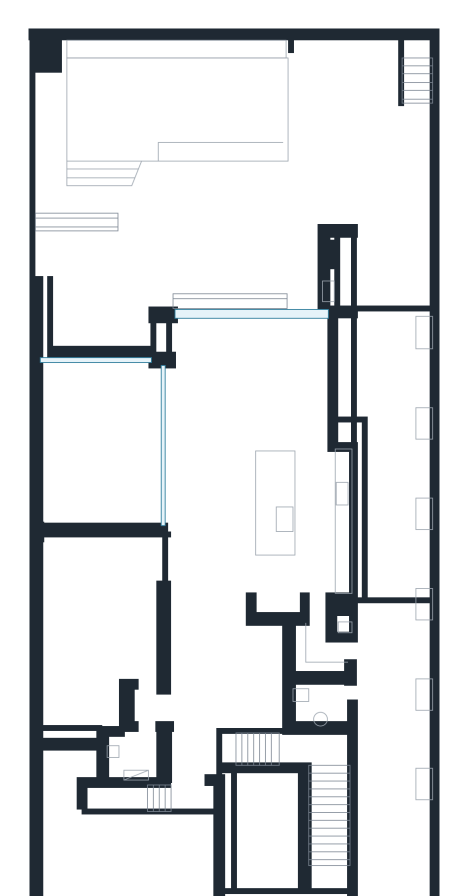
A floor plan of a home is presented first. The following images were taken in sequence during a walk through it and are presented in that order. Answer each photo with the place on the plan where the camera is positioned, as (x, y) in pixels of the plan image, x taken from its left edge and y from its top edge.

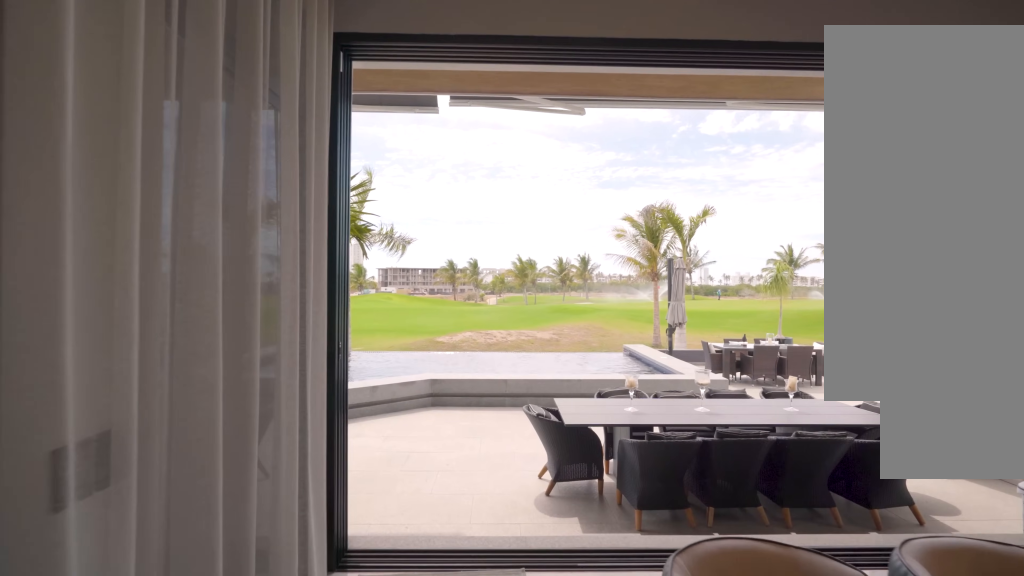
(205, 331)
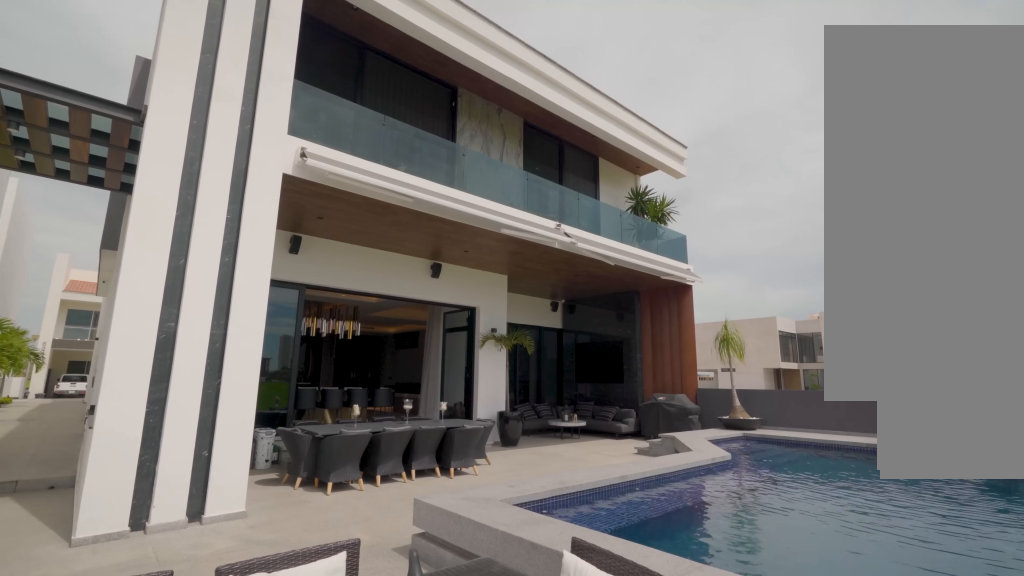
(370, 117)
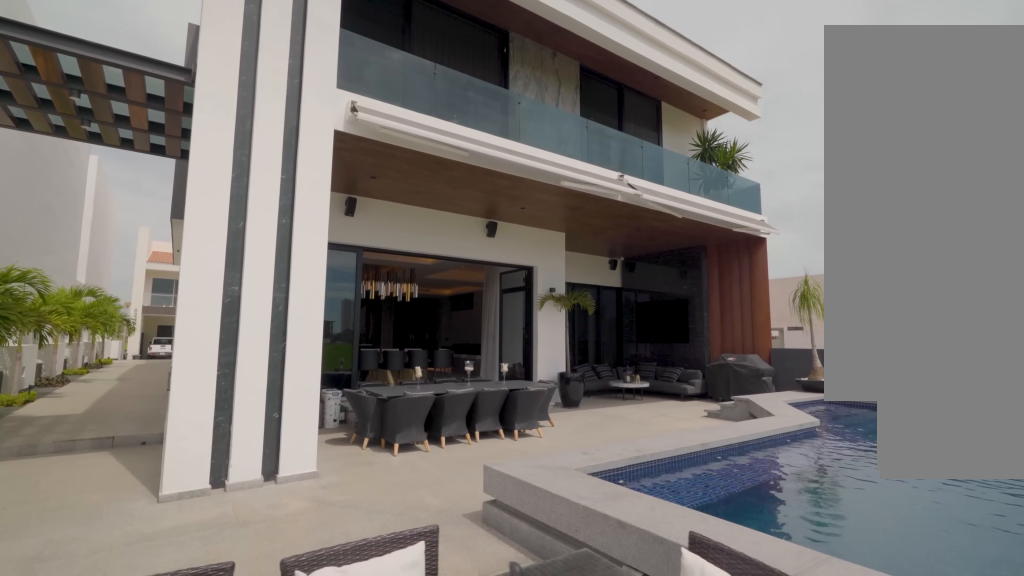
(340, 117)
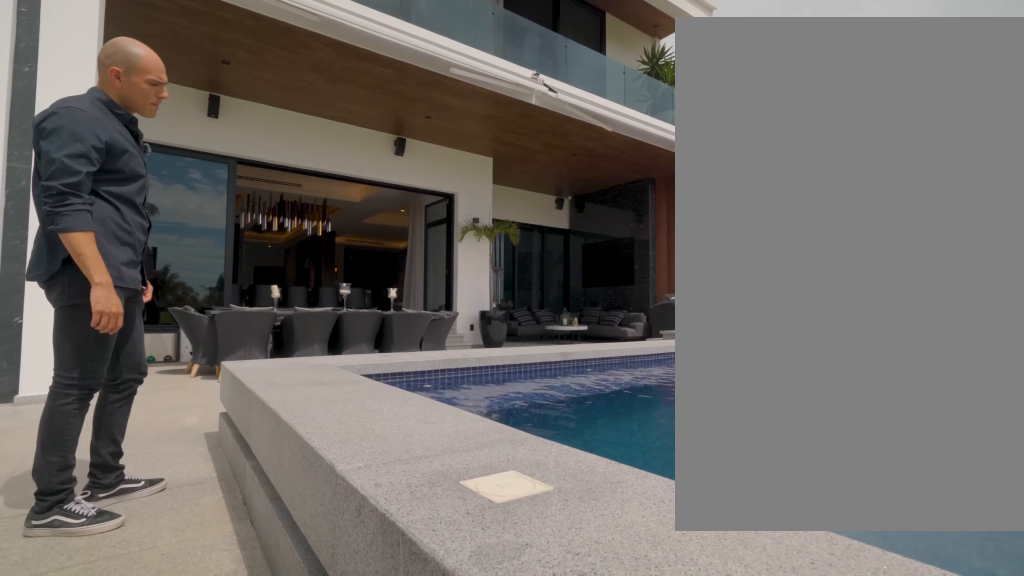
(323, 114)
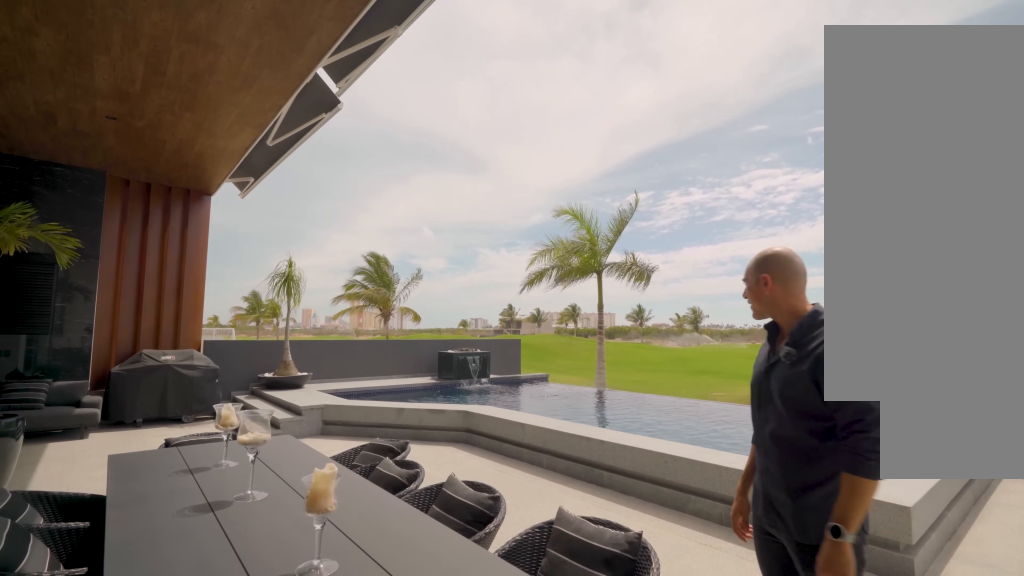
(294, 277)
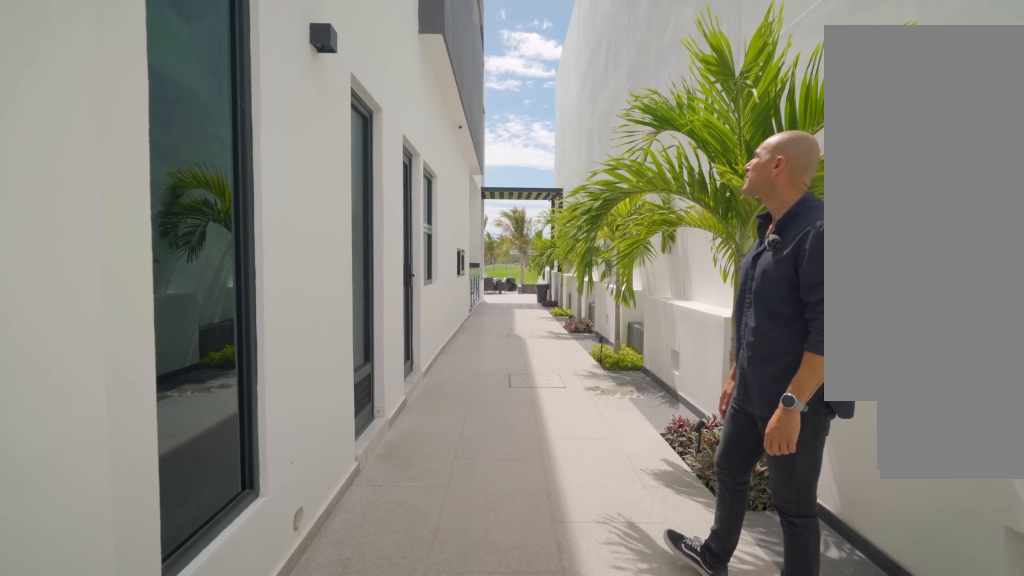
(387, 821)
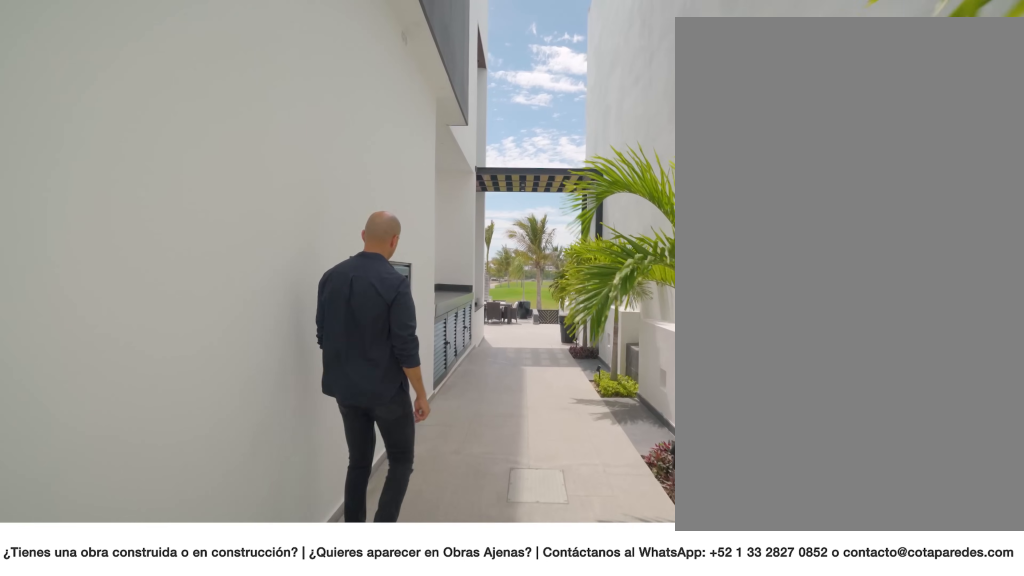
(395, 649)
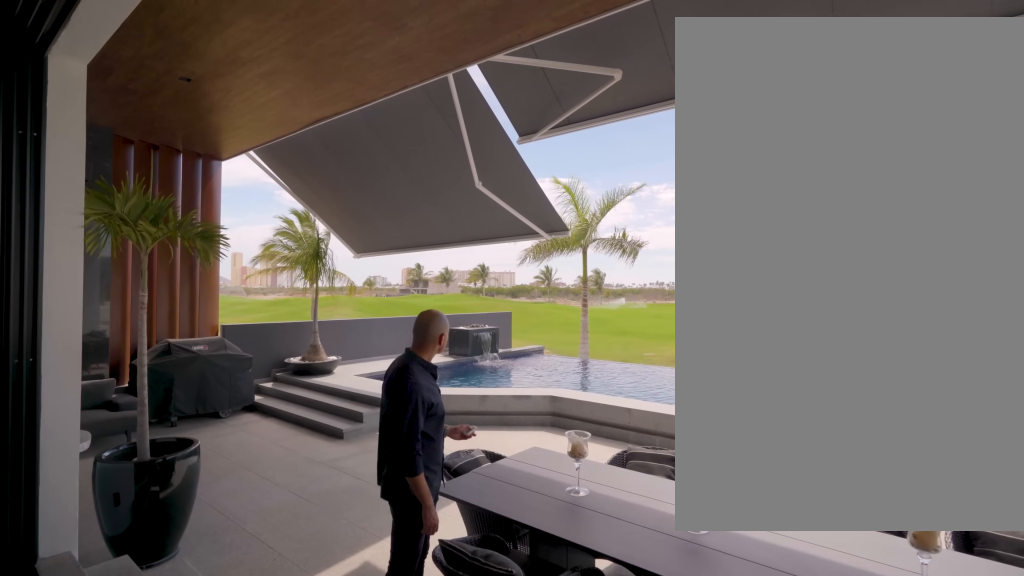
(234, 312)
